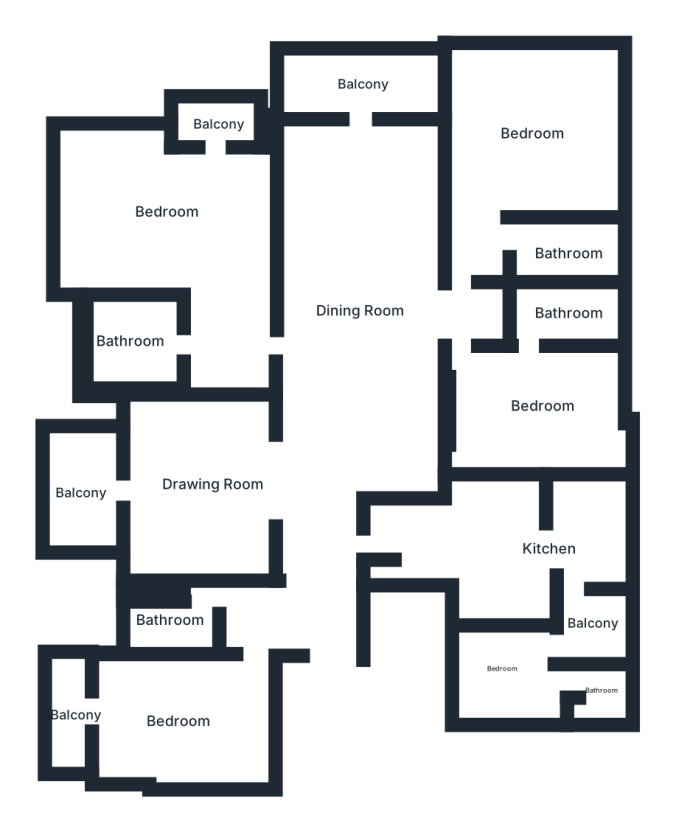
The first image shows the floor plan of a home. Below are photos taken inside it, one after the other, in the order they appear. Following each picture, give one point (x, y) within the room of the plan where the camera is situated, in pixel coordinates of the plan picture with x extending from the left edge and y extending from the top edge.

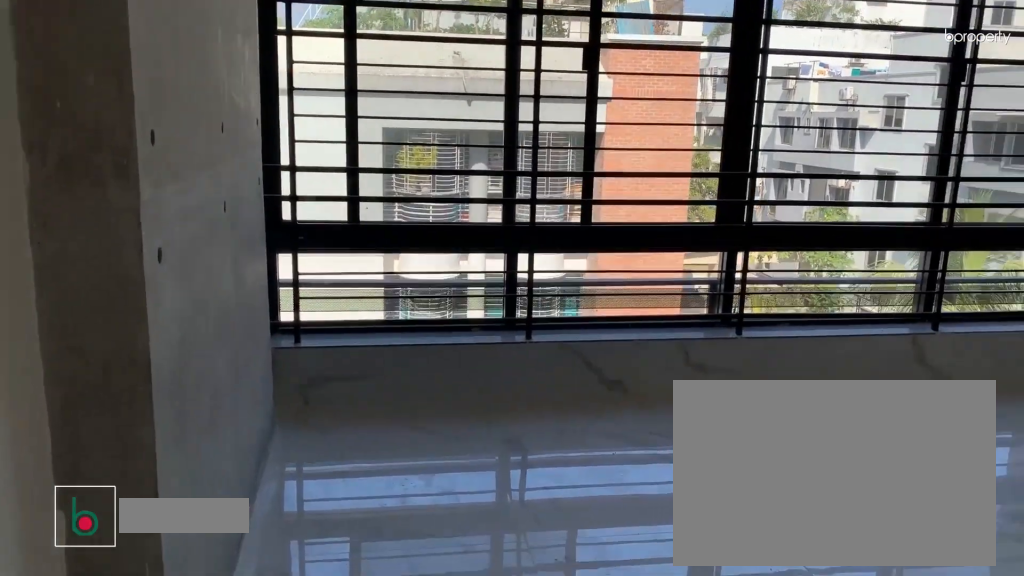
(532, 131)
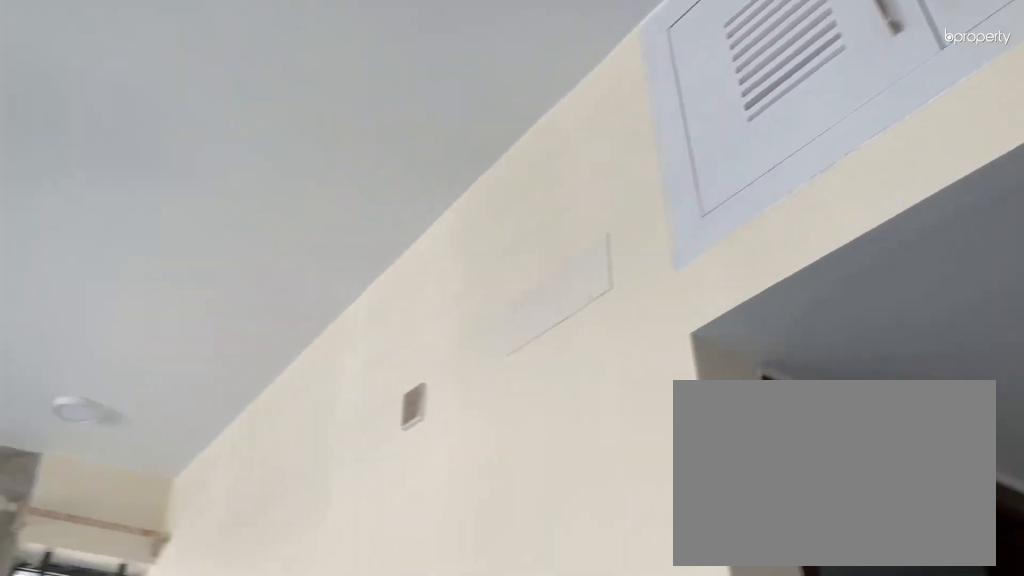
(532, 131)
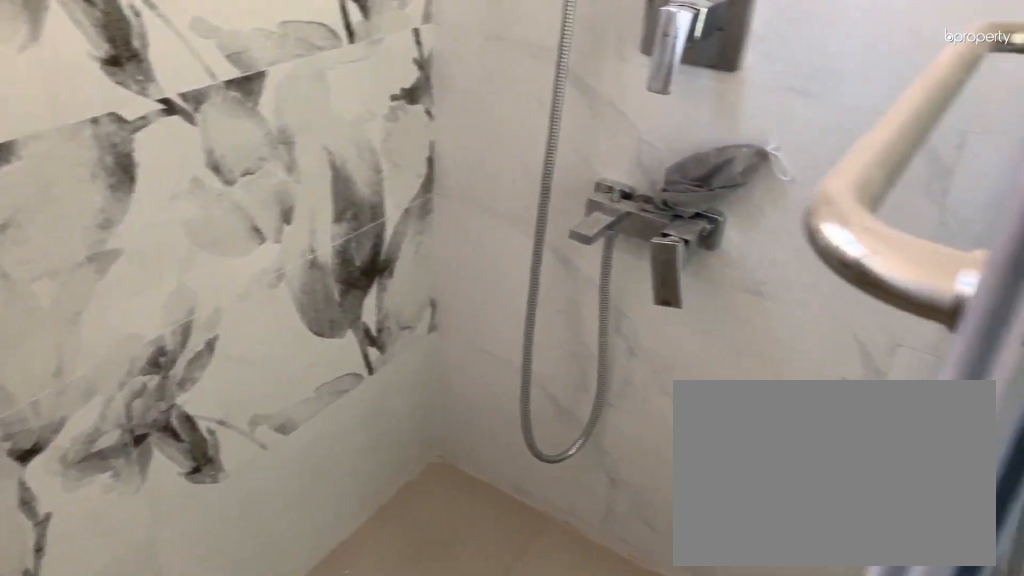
(566, 256)
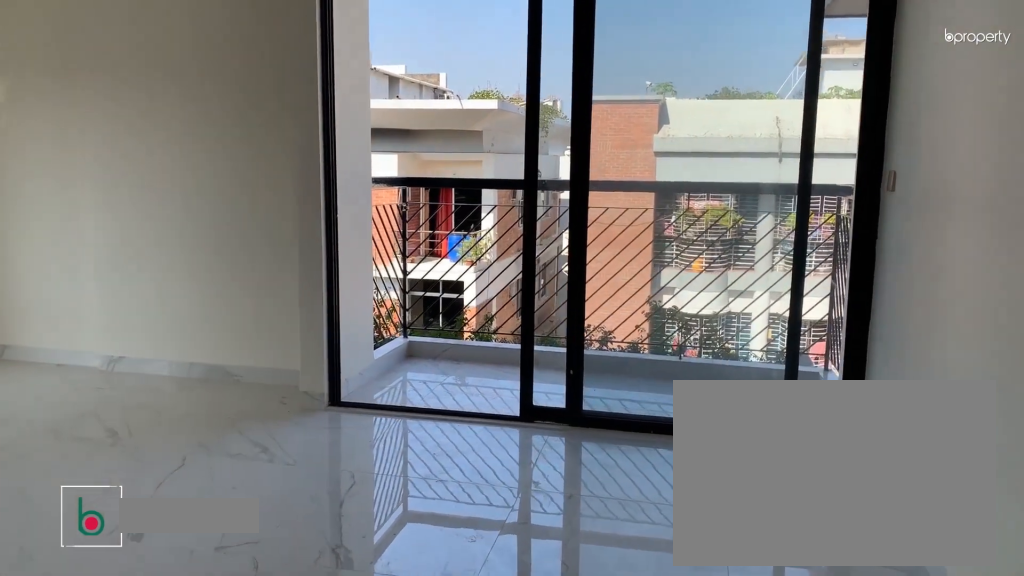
(170, 217)
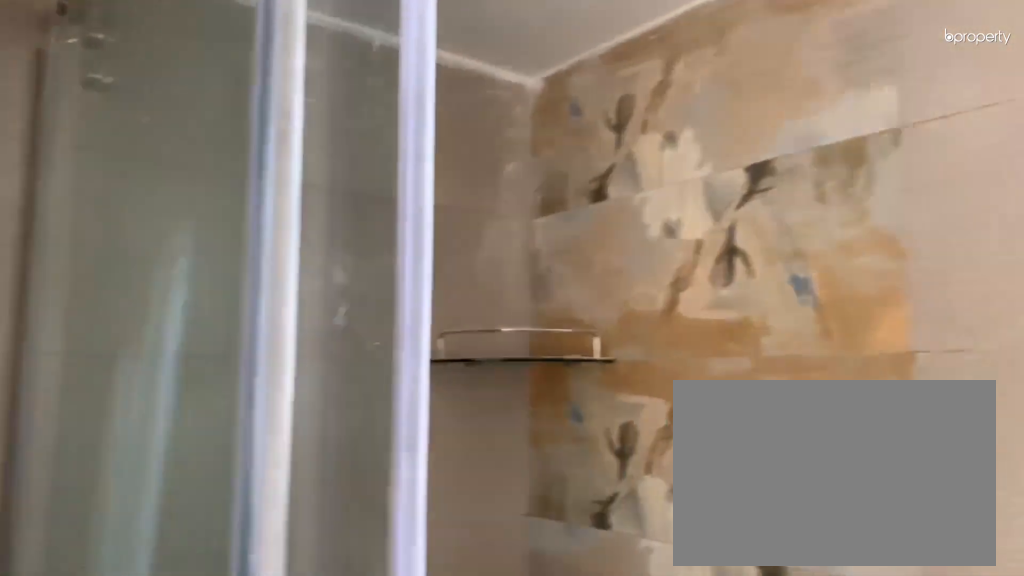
(129, 349)
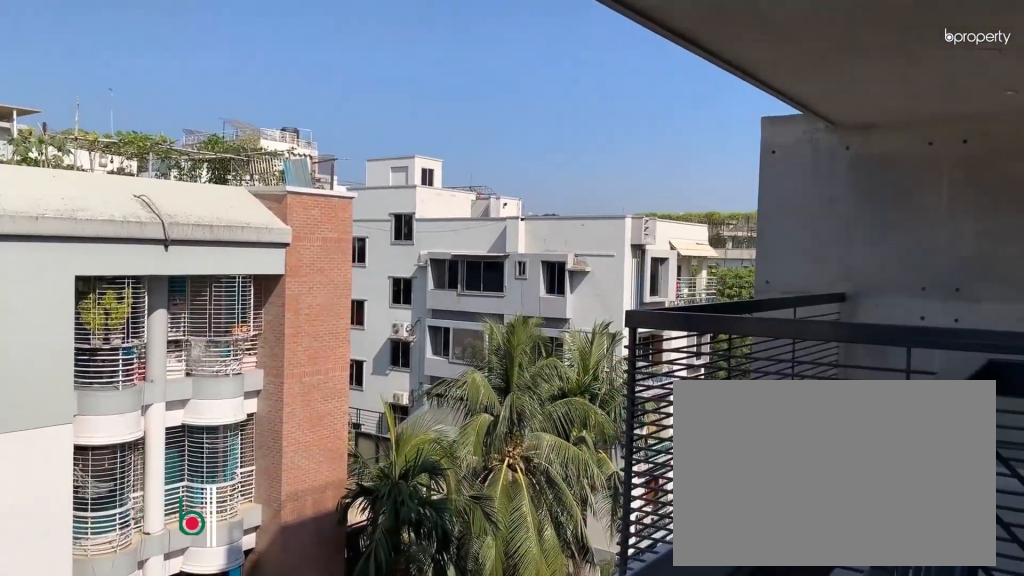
(216, 119)
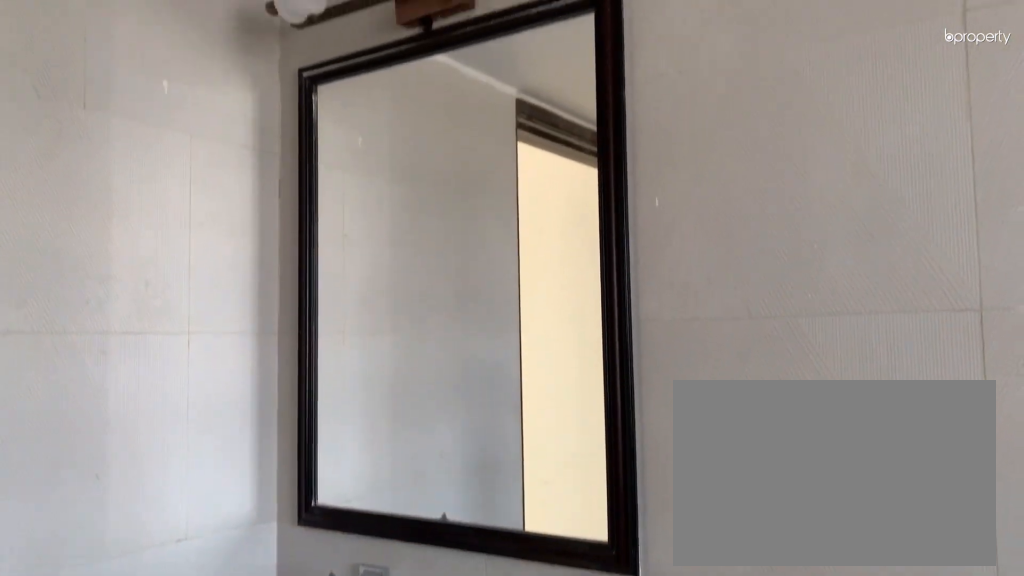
(159, 612)
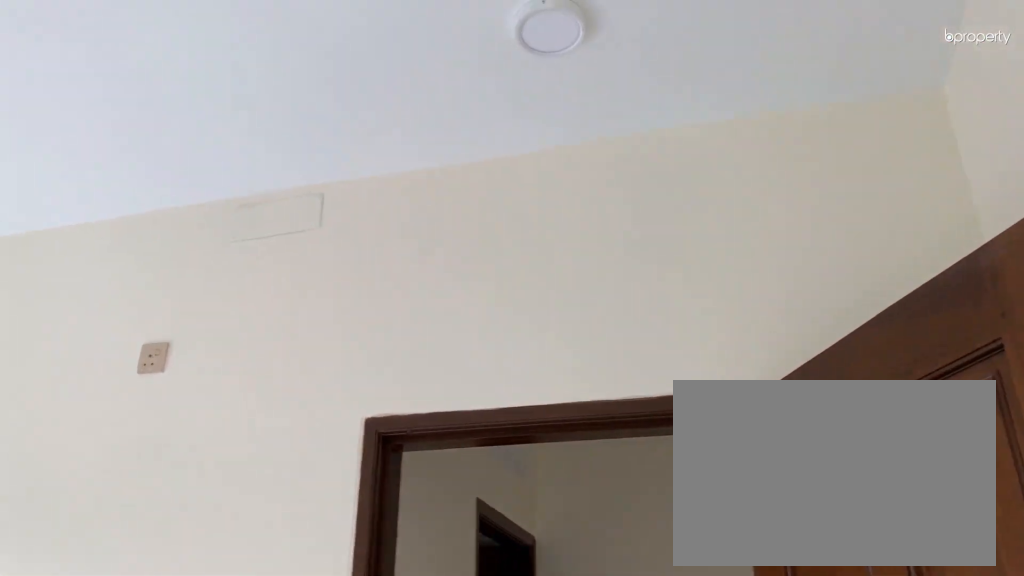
(188, 722)
